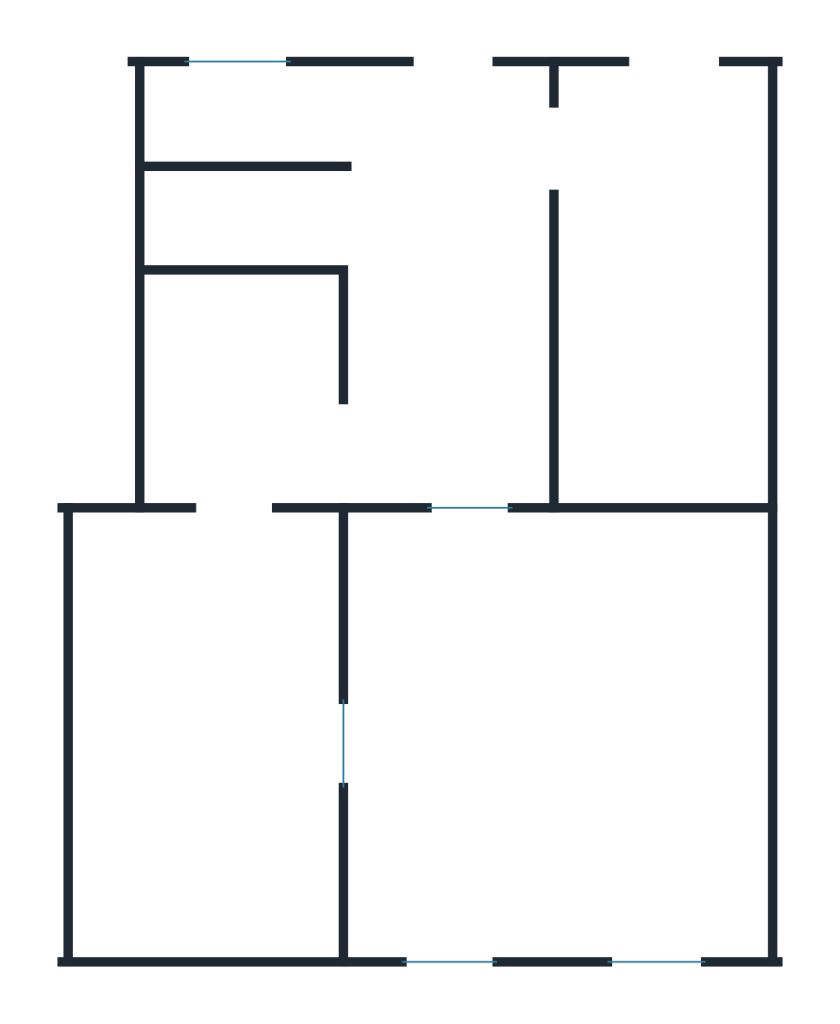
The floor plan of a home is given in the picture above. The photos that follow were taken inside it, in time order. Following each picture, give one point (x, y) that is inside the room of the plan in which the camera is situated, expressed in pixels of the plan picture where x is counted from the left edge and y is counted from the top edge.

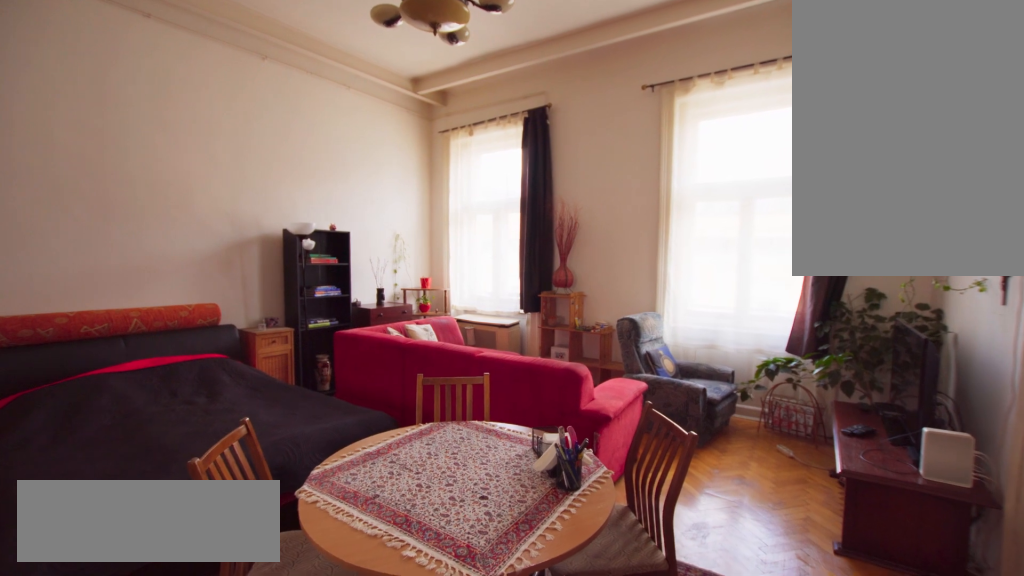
(552, 732)
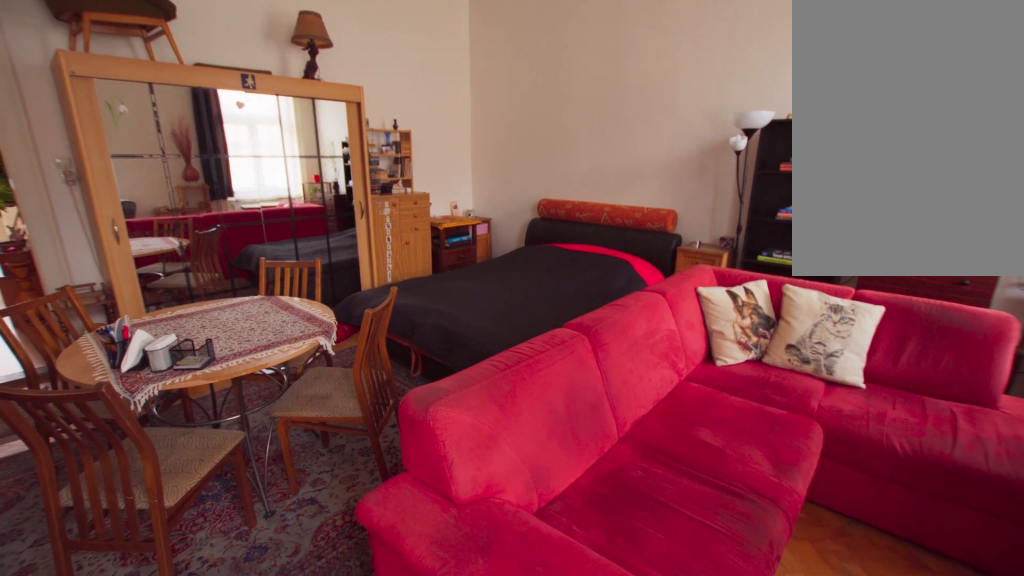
(552, 732)
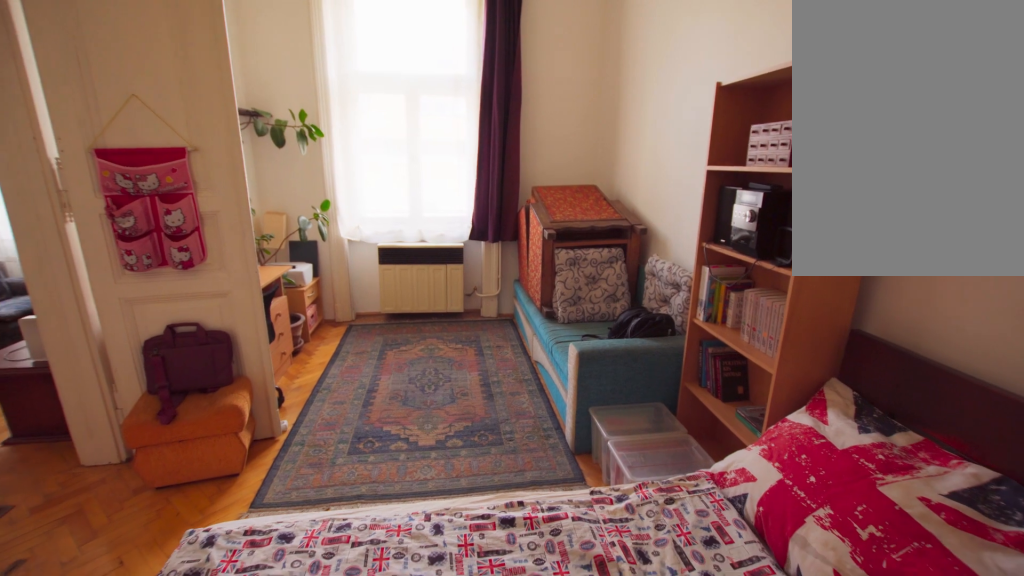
(188, 732)
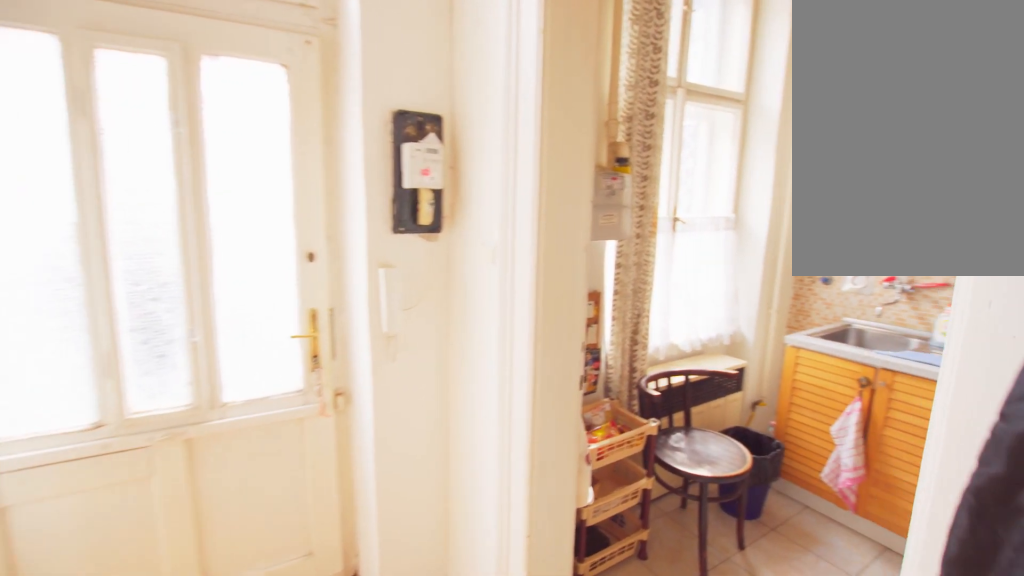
(459, 294)
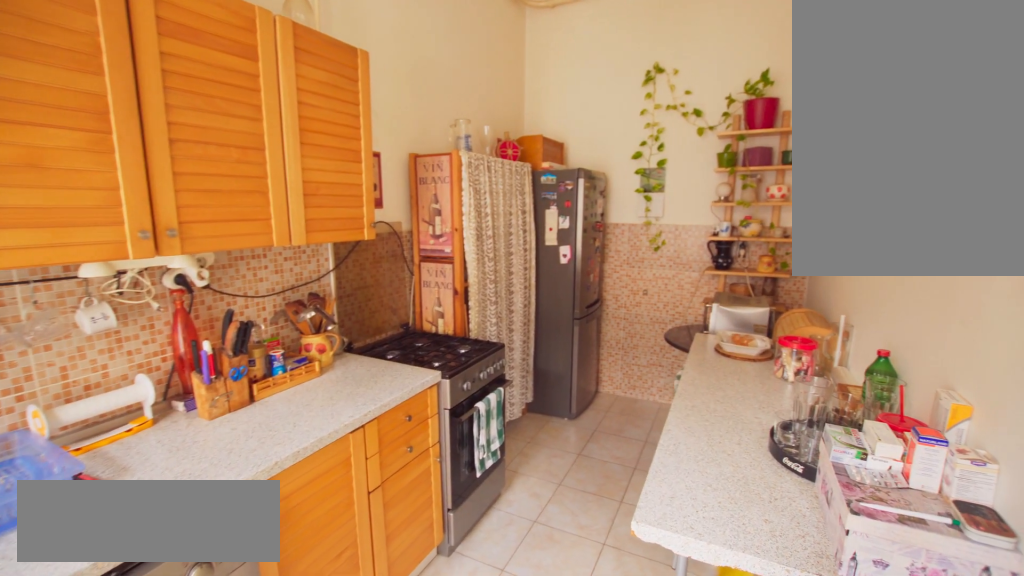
(676, 287)
